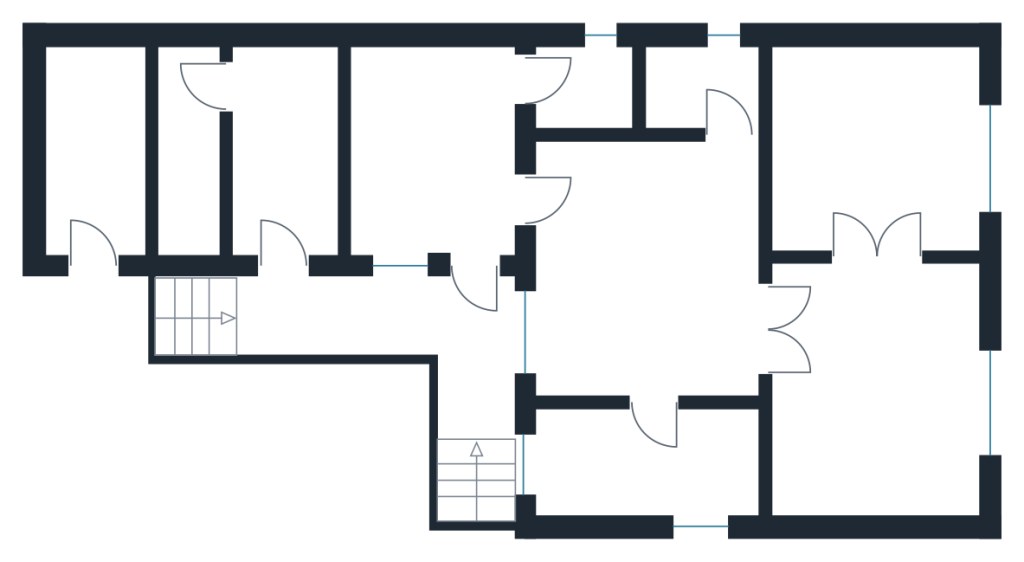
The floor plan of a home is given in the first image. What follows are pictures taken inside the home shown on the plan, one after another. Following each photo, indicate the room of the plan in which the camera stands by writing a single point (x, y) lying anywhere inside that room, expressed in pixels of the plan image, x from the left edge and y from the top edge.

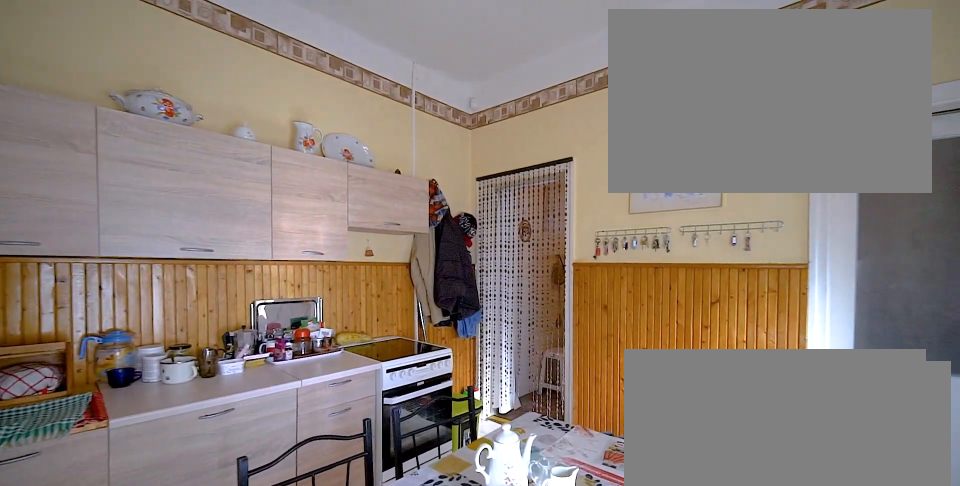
(436, 156)
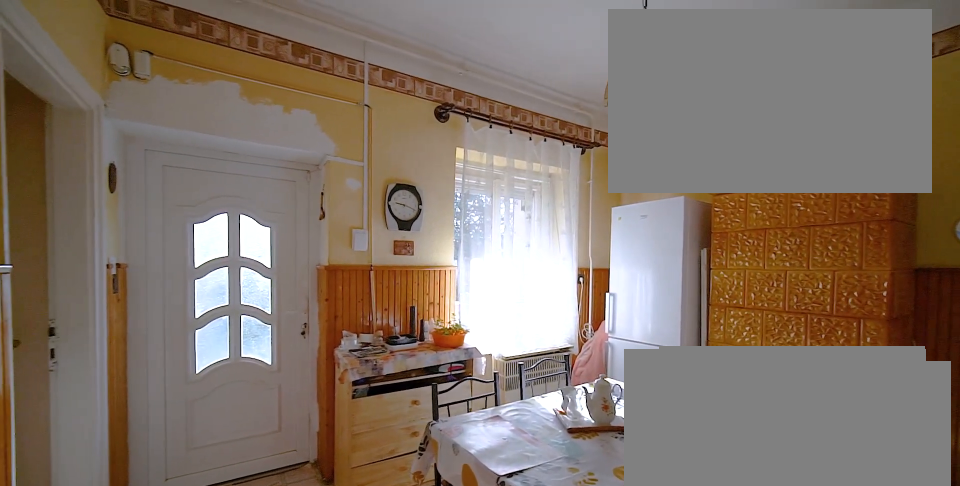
(436, 155)
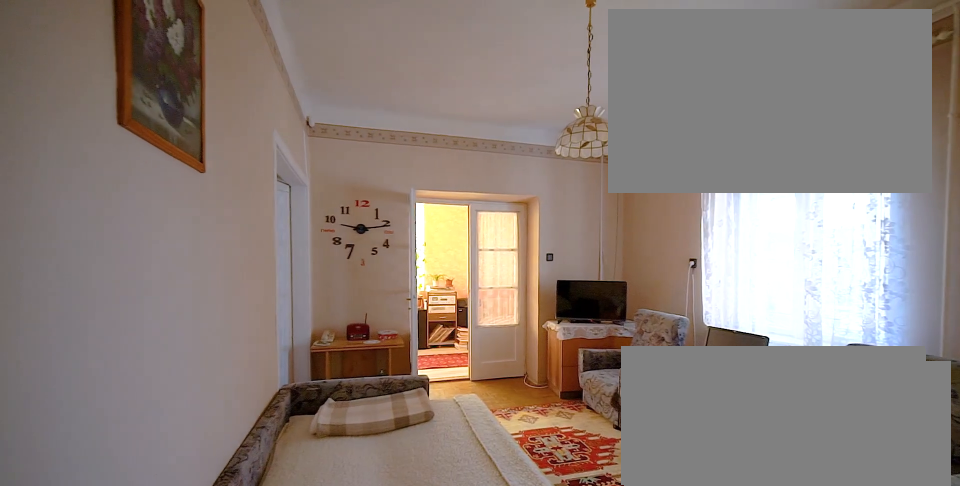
(650, 284)
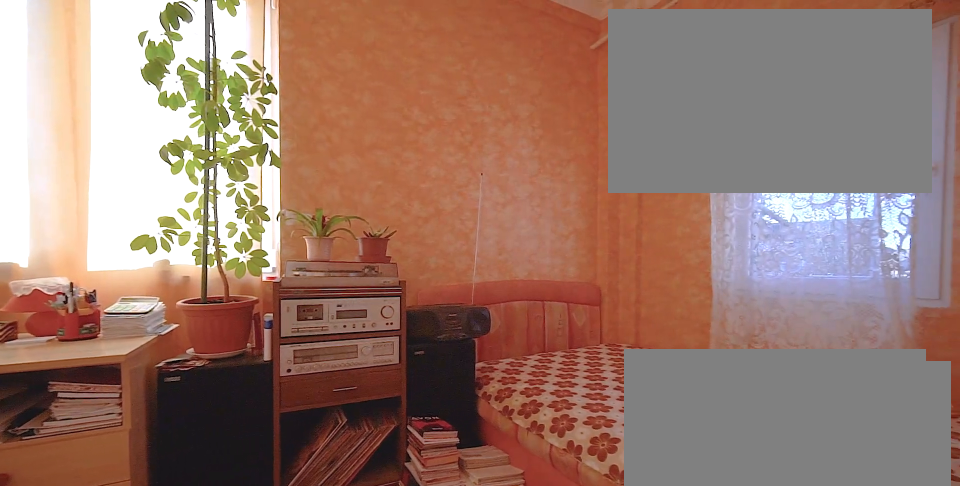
(651, 471)
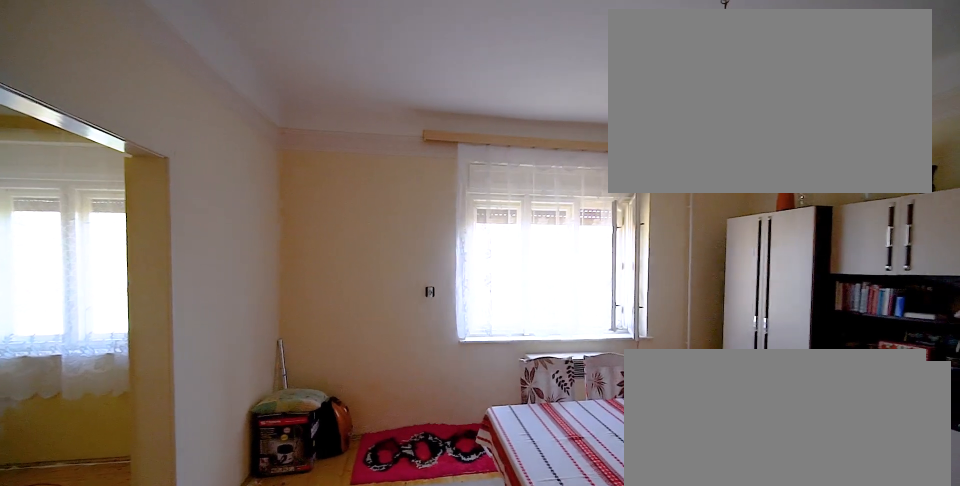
(878, 396)
